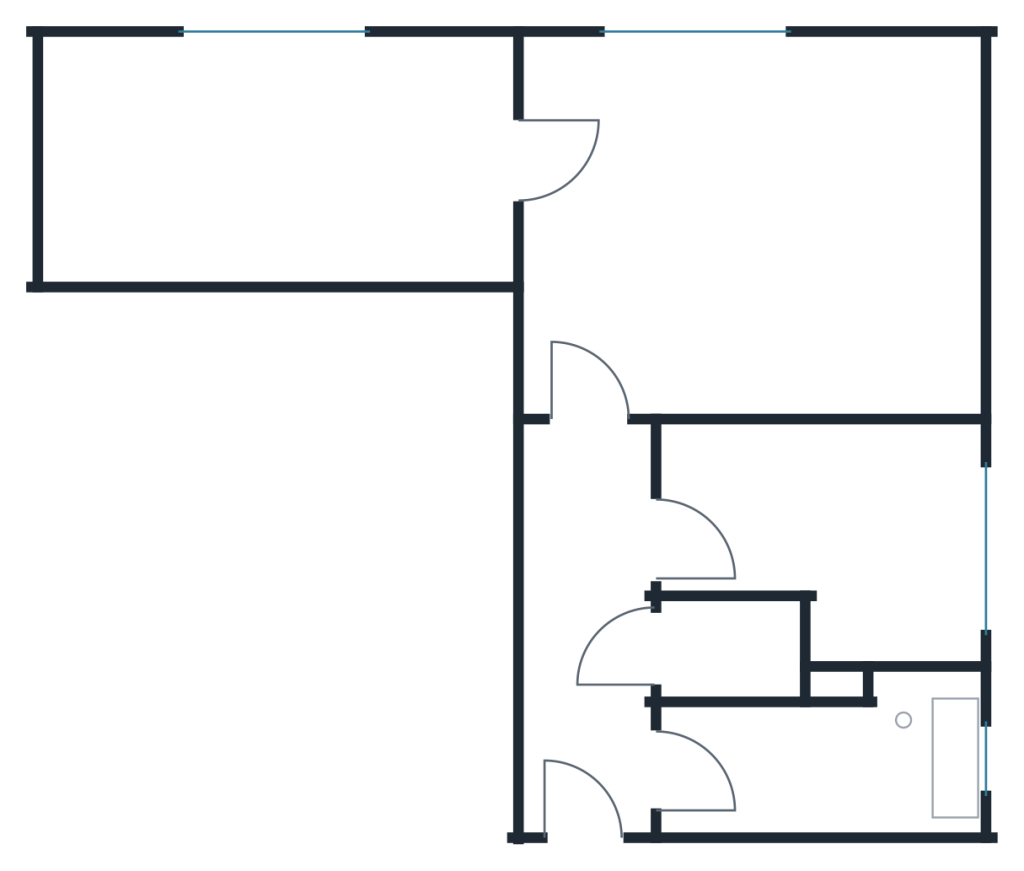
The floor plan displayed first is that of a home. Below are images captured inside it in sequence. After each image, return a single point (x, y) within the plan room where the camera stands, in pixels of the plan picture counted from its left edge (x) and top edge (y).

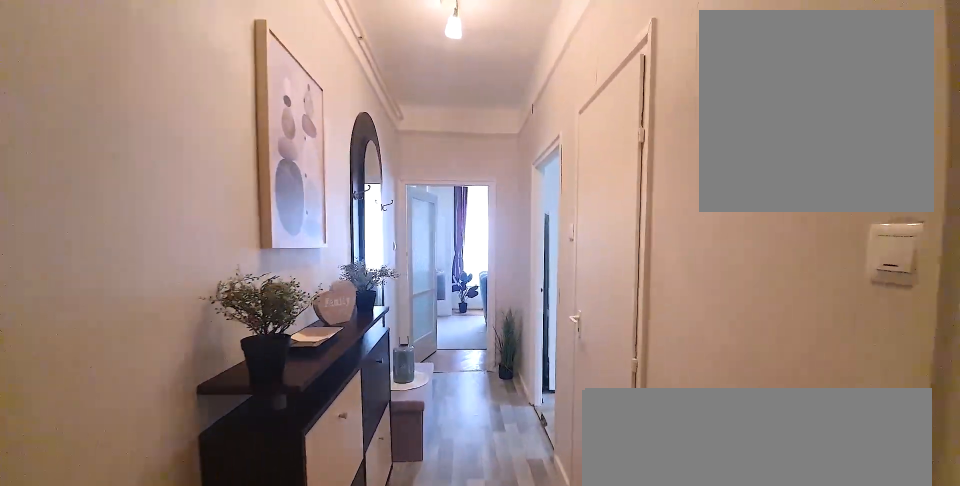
(600, 649)
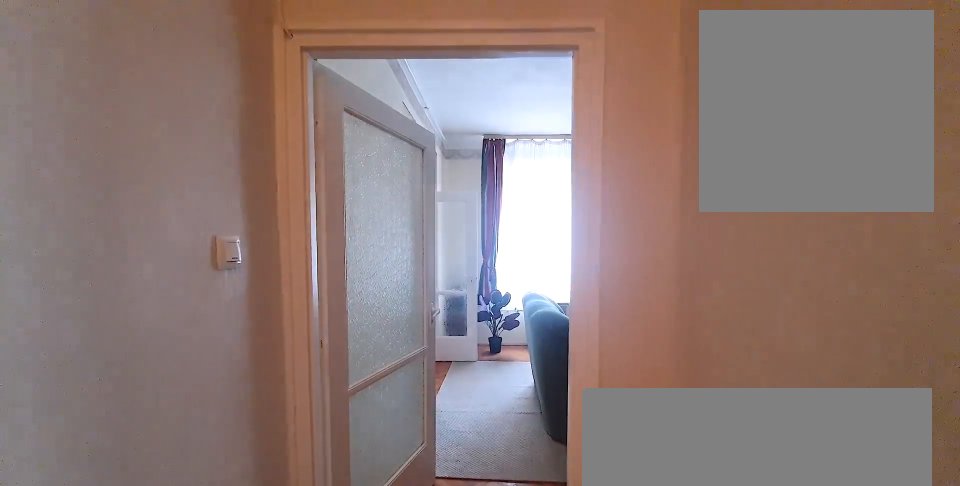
(599, 649)
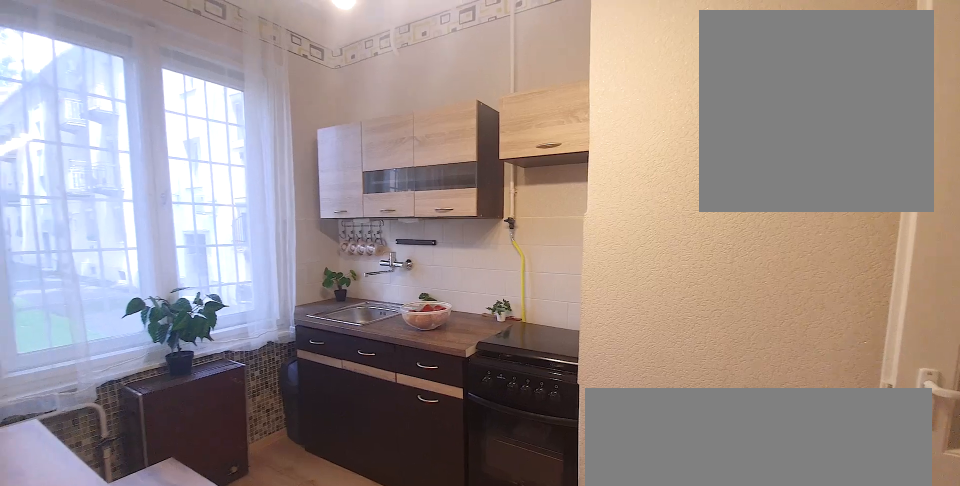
(839, 518)
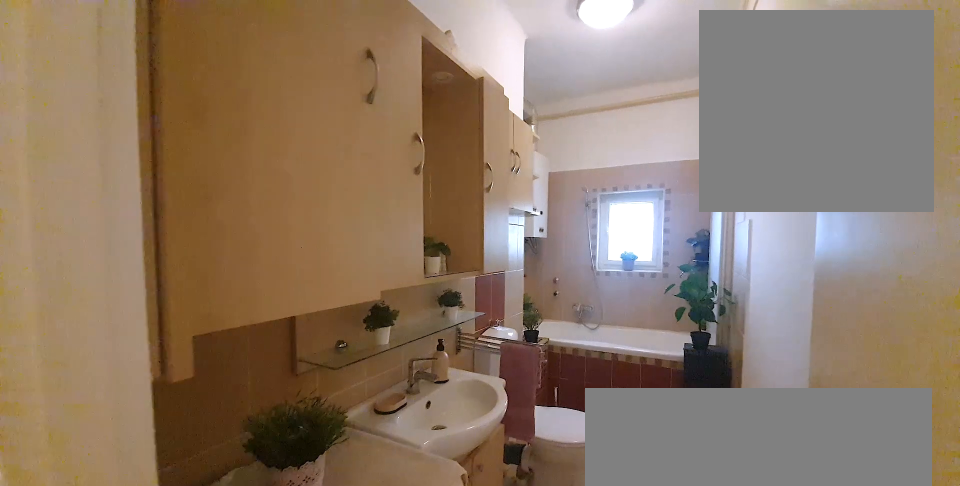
(839, 777)
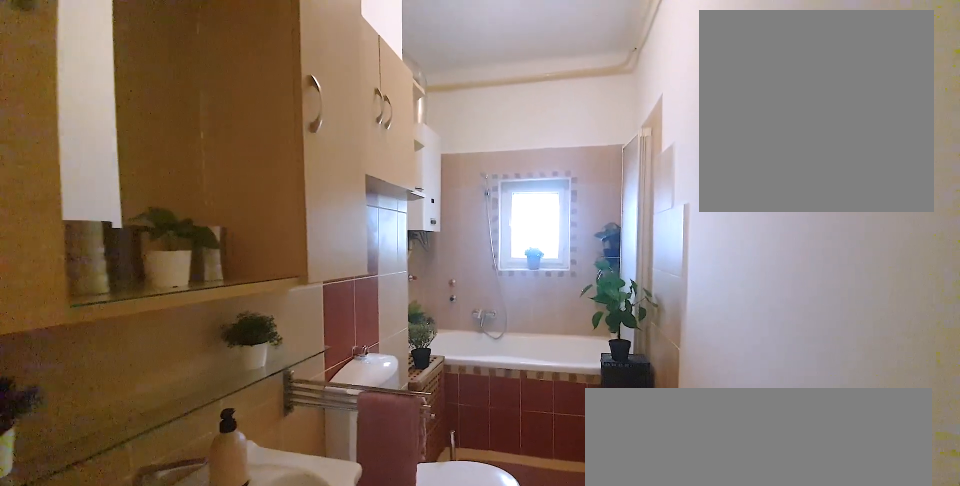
(839, 777)
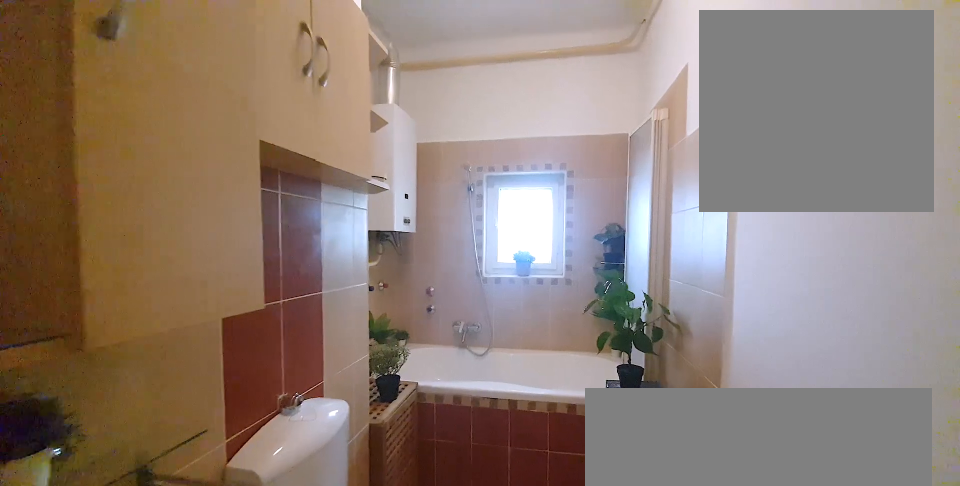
(839, 777)
